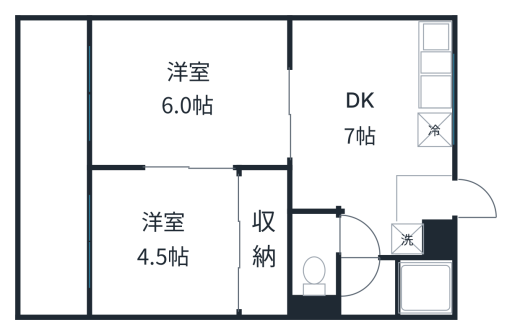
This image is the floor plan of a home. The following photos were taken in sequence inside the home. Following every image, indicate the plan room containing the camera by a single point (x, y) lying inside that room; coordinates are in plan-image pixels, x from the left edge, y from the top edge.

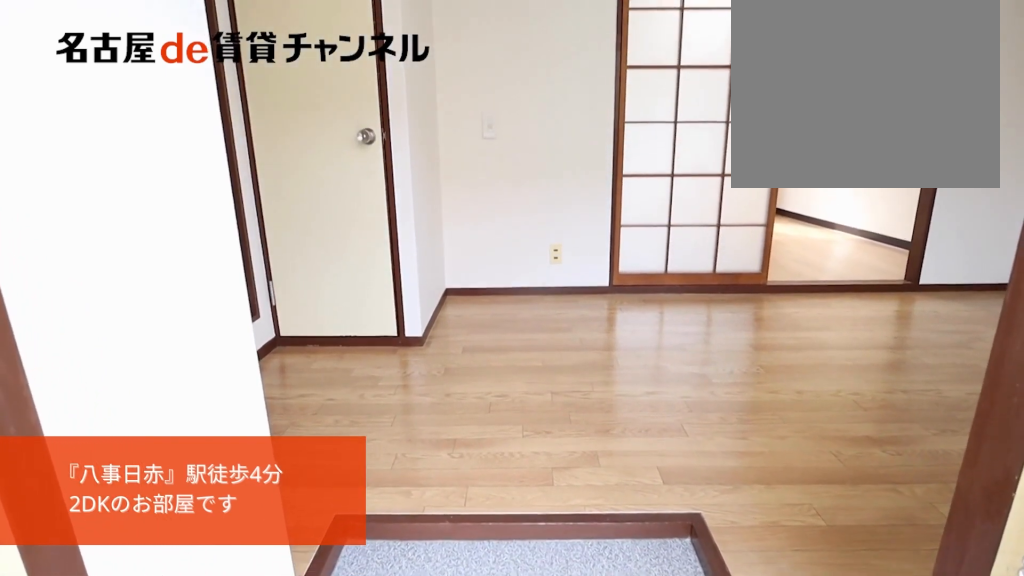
(426, 201)
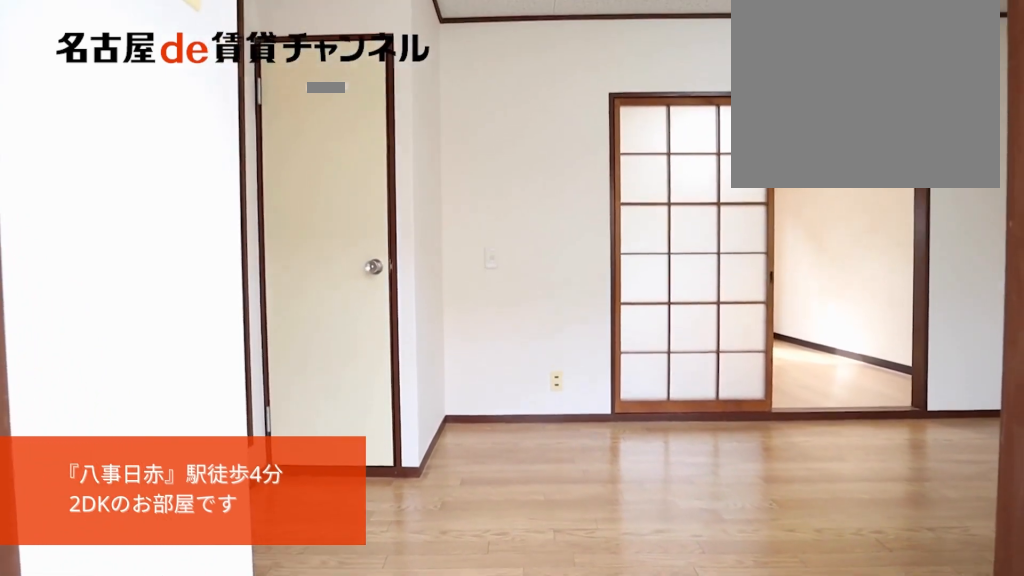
(426, 201)
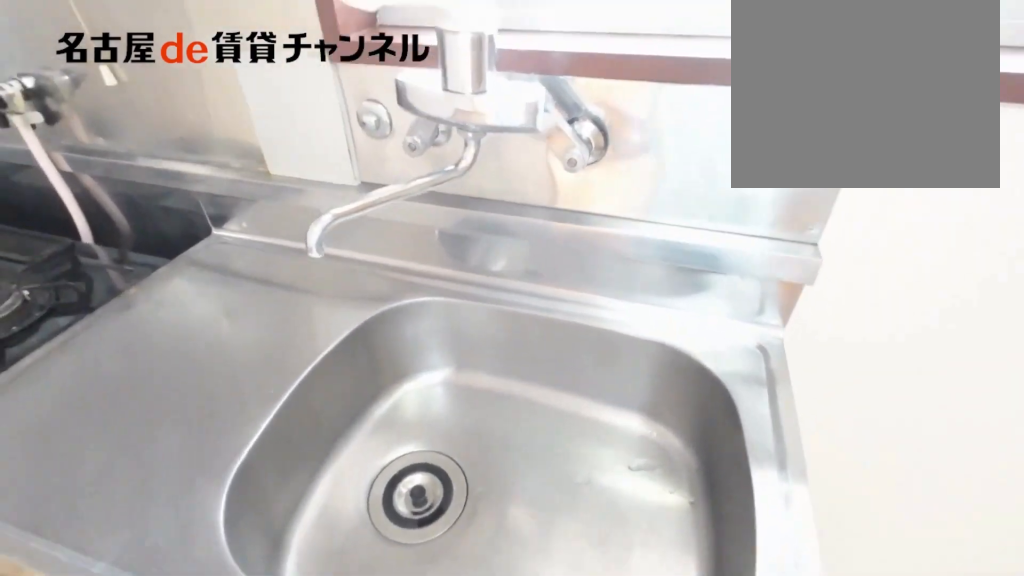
(433, 86)
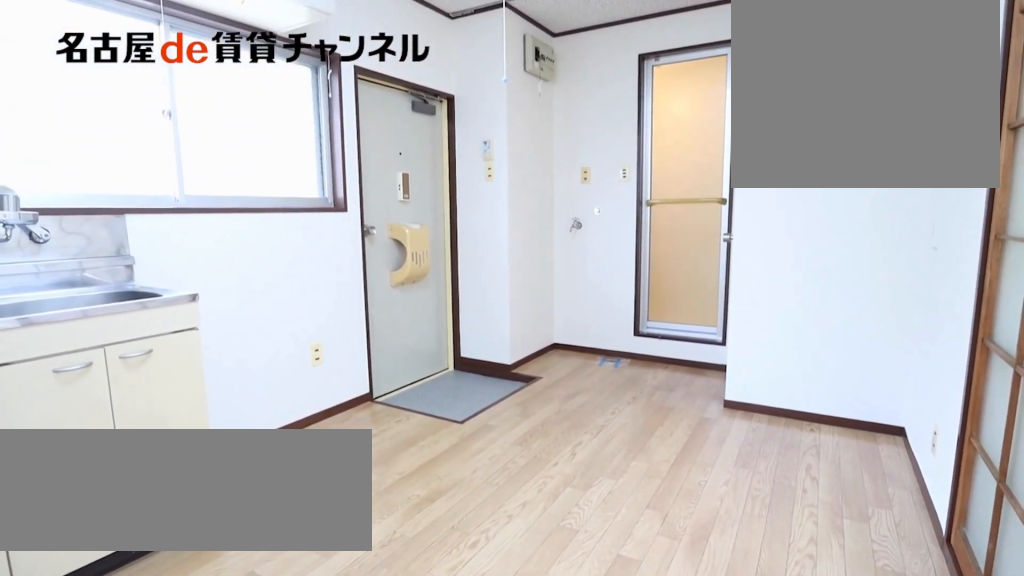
(379, 134)
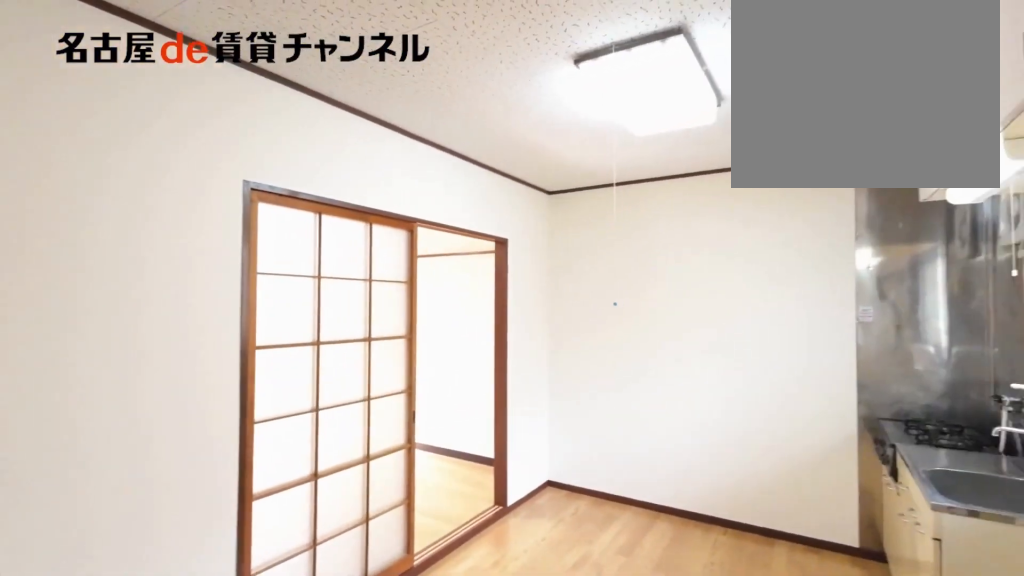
(379, 134)
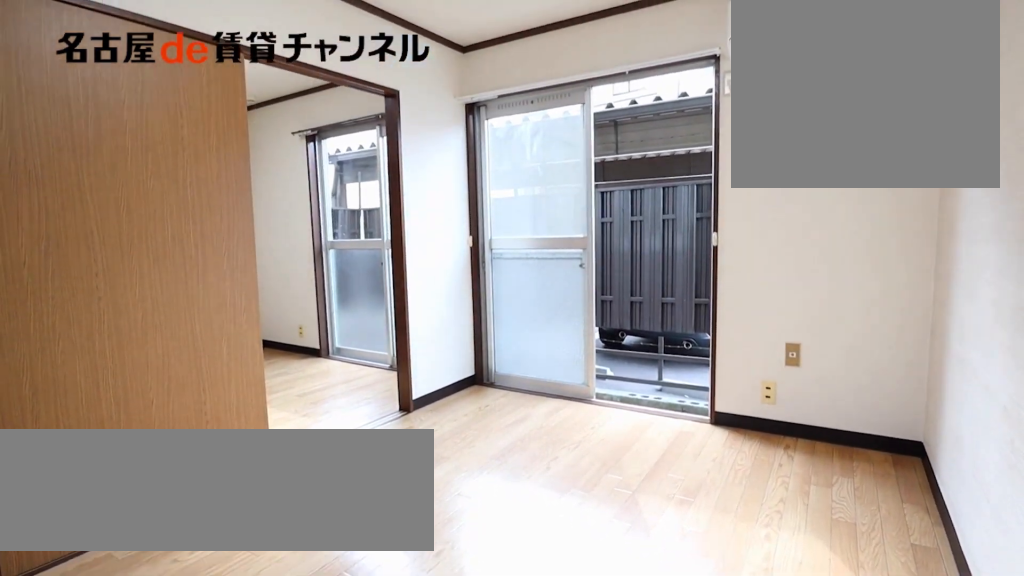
(189, 93)
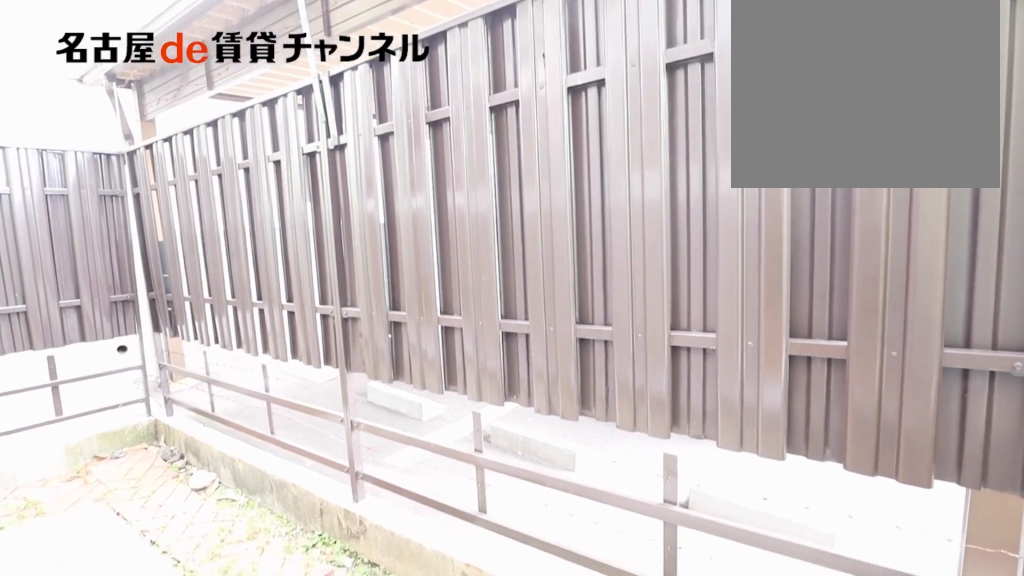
(59, 169)
